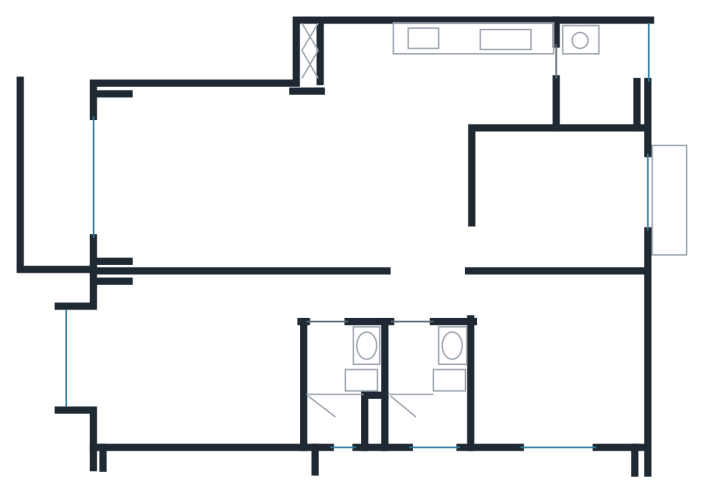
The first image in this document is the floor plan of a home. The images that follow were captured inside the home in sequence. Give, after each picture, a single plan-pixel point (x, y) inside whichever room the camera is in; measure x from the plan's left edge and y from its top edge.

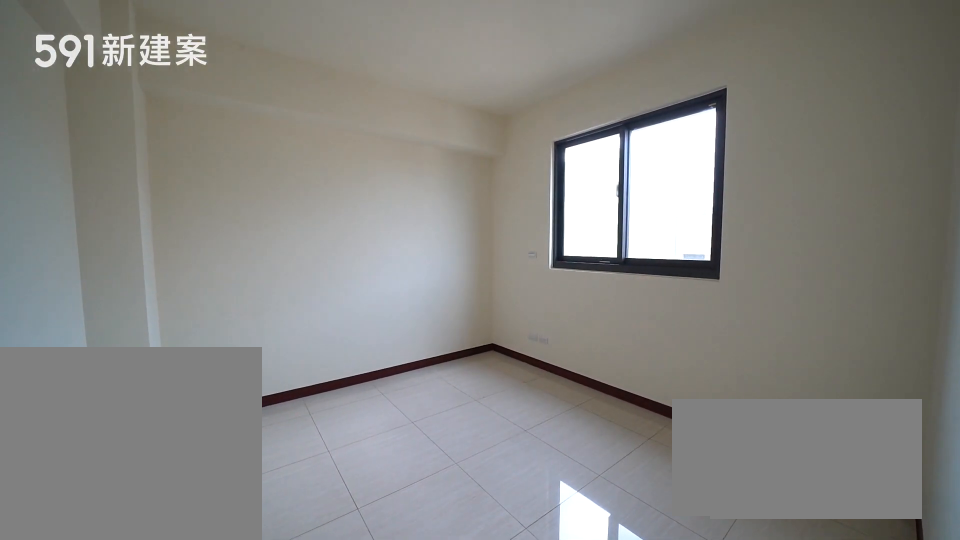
(561, 365)
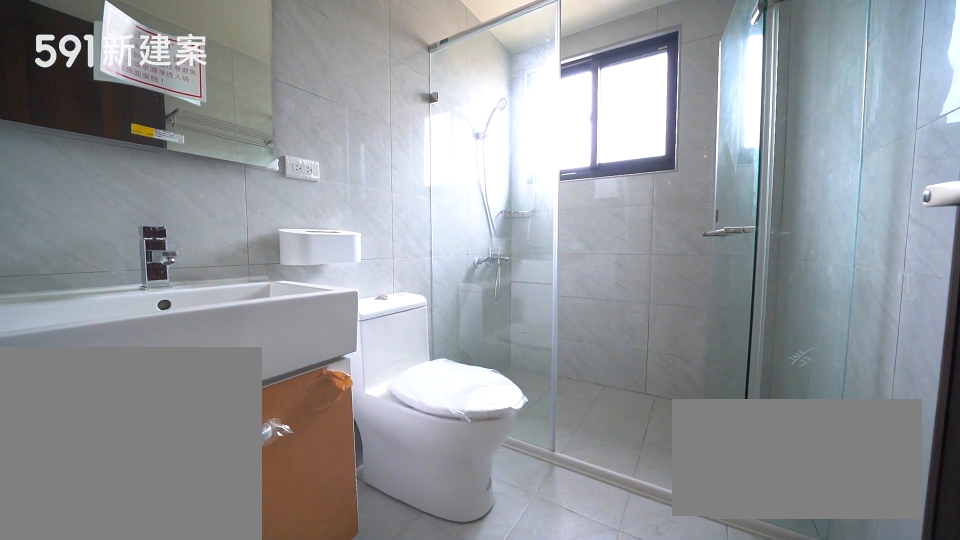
(429, 390)
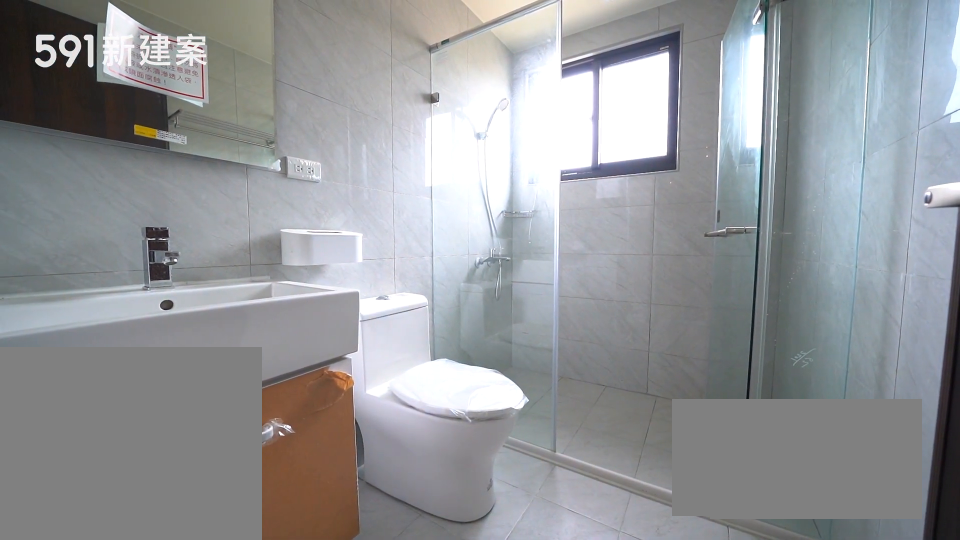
(429, 390)
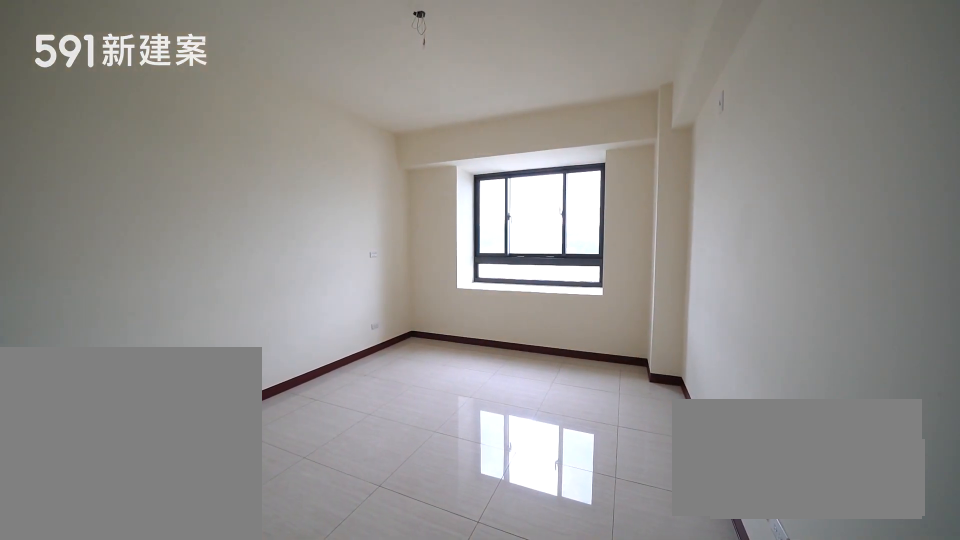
(195, 362)
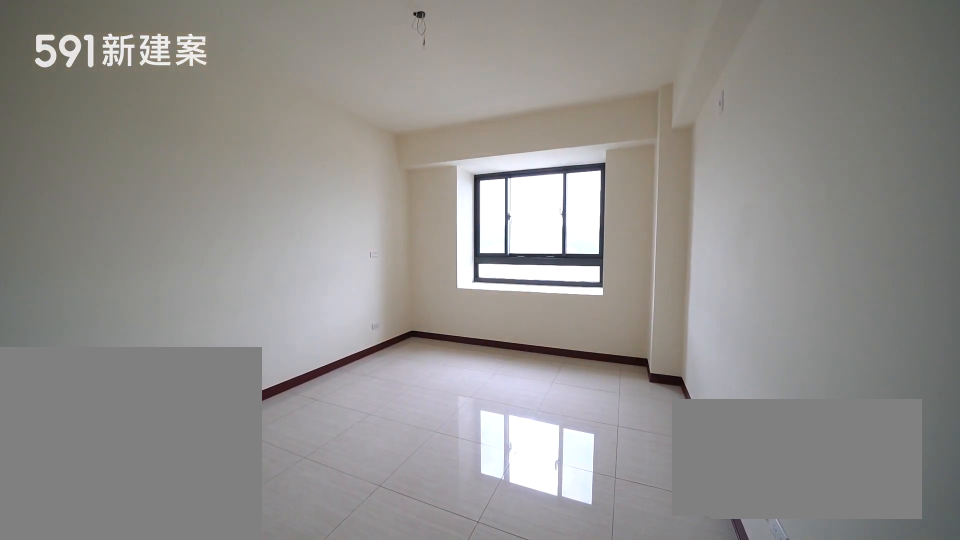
(195, 362)
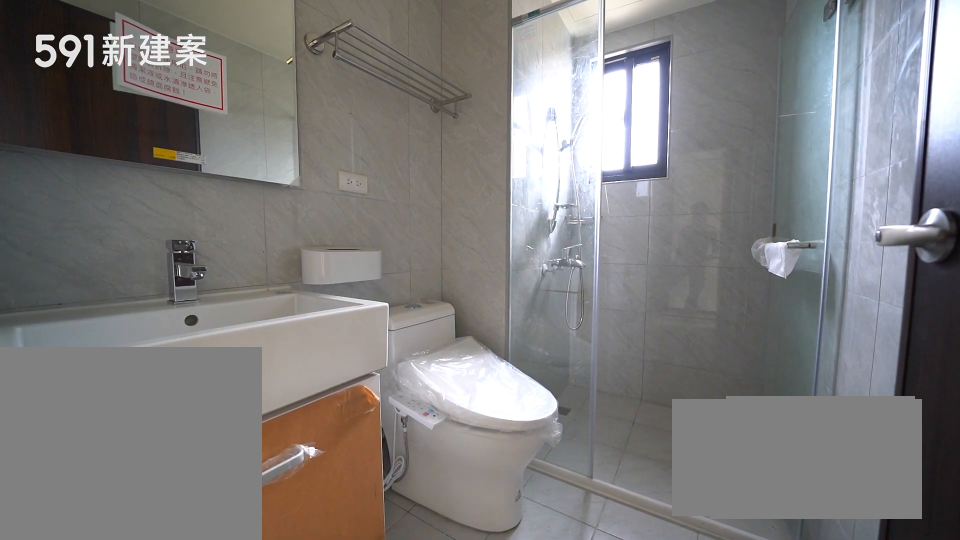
(344, 387)
